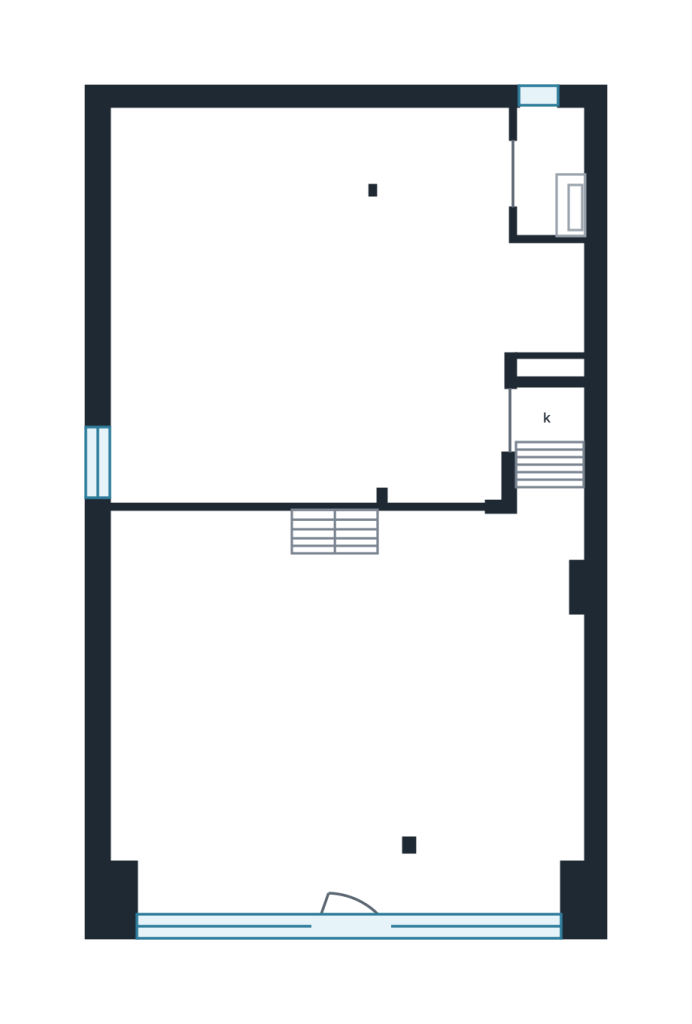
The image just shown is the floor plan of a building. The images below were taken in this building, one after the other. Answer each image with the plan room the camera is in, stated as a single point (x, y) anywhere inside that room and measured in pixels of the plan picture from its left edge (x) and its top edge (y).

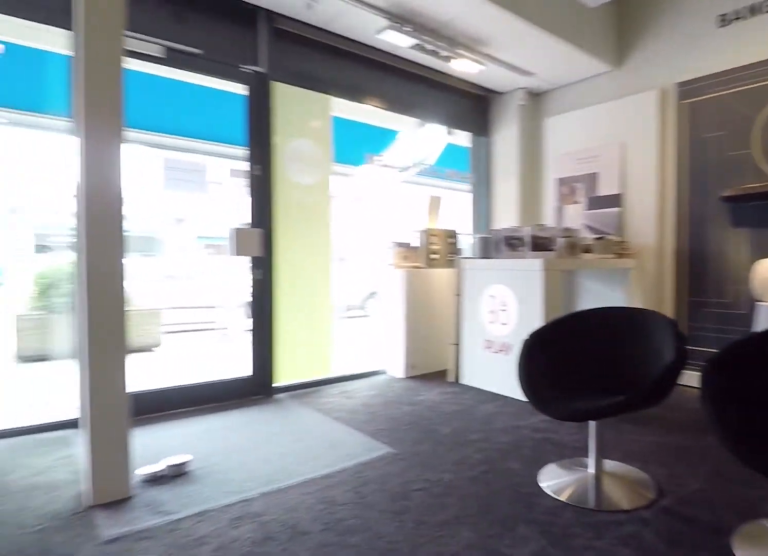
(346, 716)
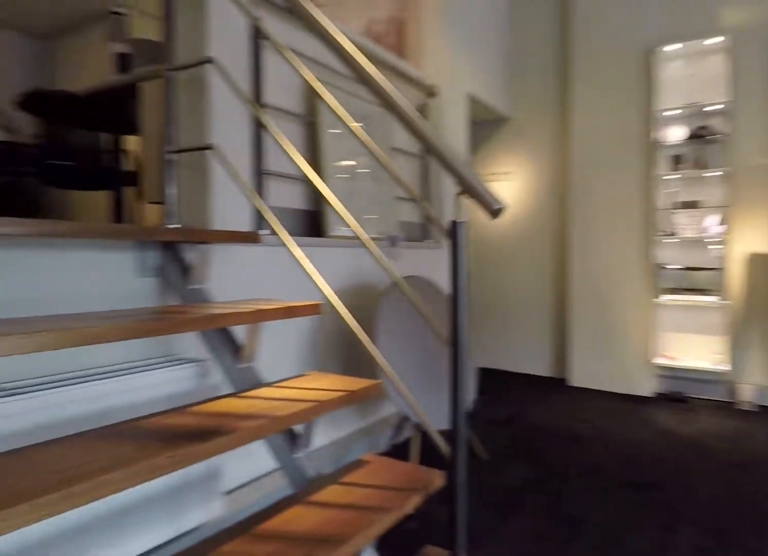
(346, 716)
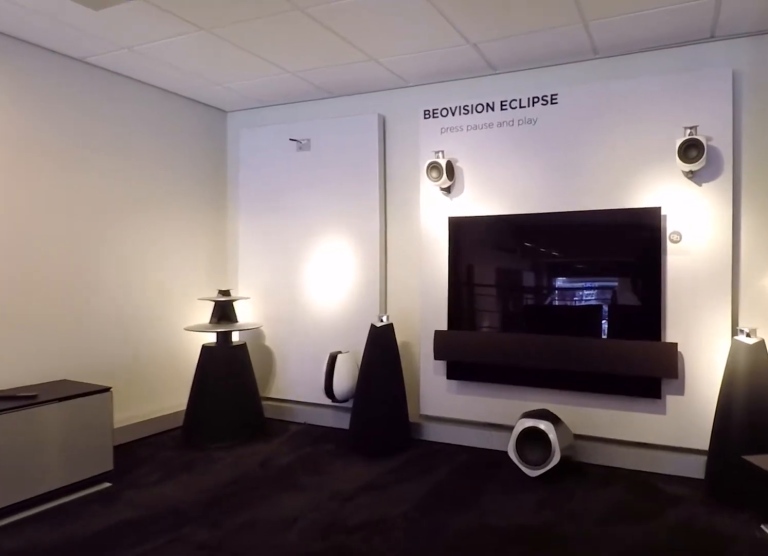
(562, 296)
